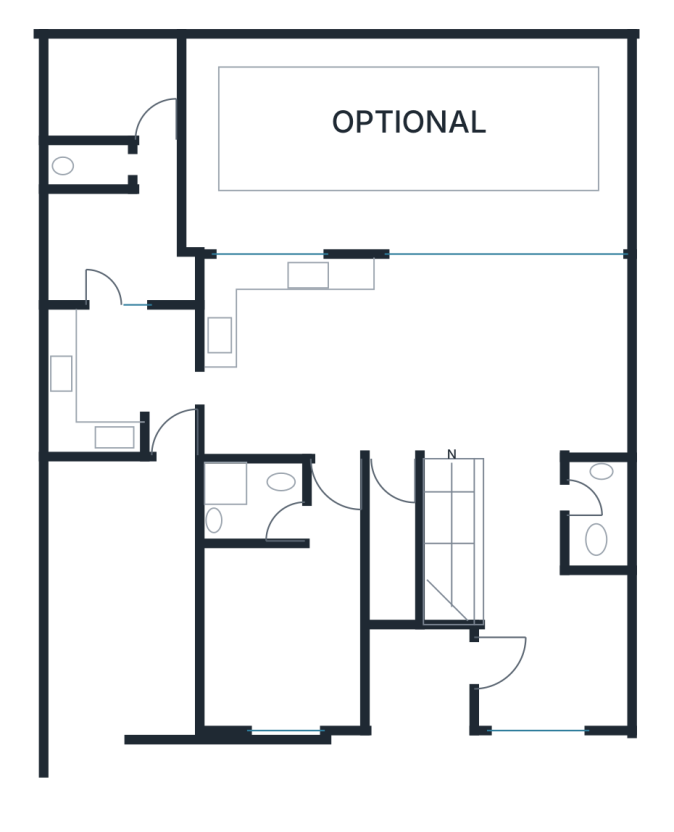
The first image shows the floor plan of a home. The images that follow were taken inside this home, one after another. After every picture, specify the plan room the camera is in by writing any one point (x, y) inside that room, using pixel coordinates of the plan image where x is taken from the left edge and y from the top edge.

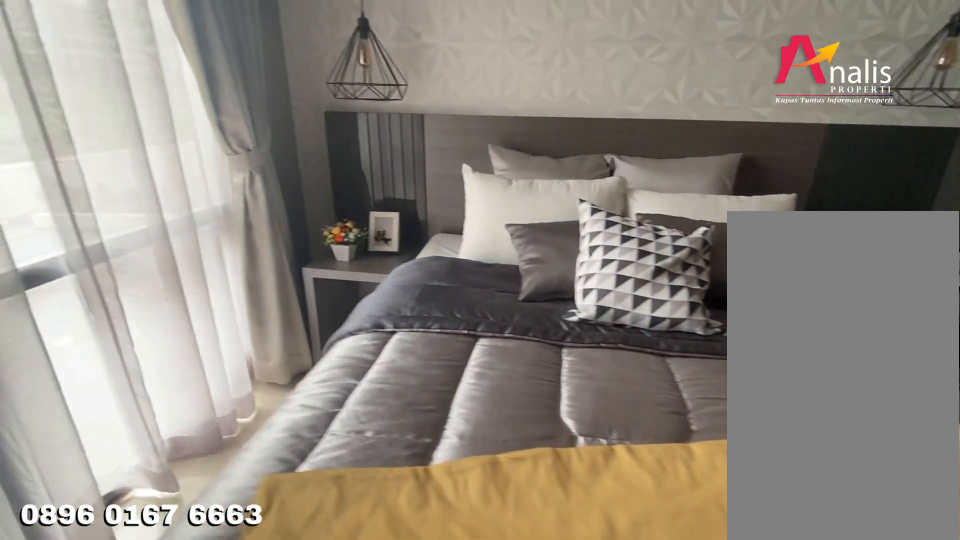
(282, 597)
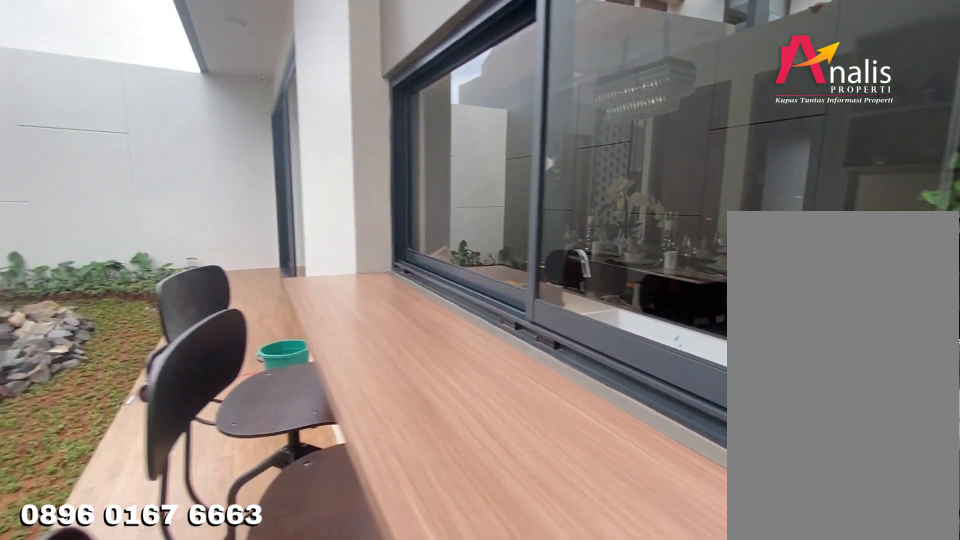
(413, 159)
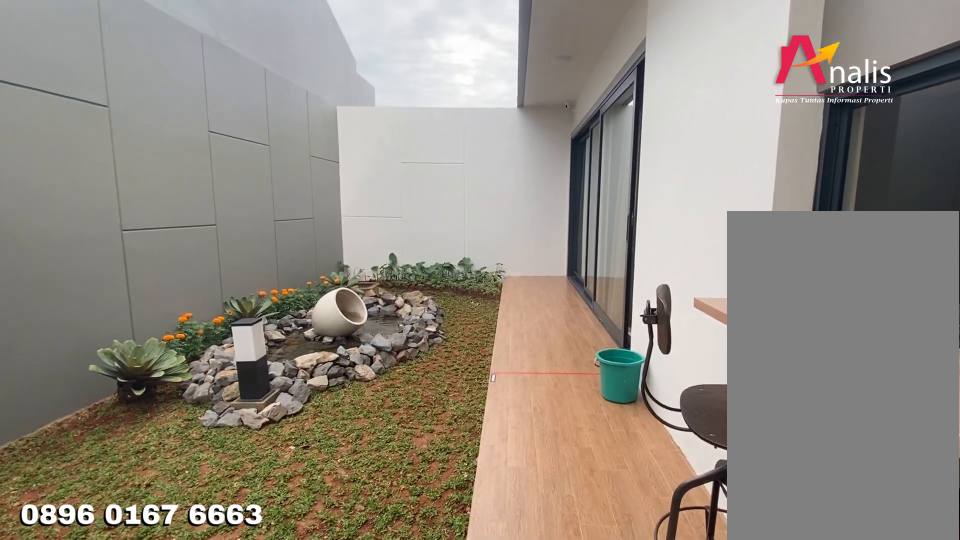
(413, 159)
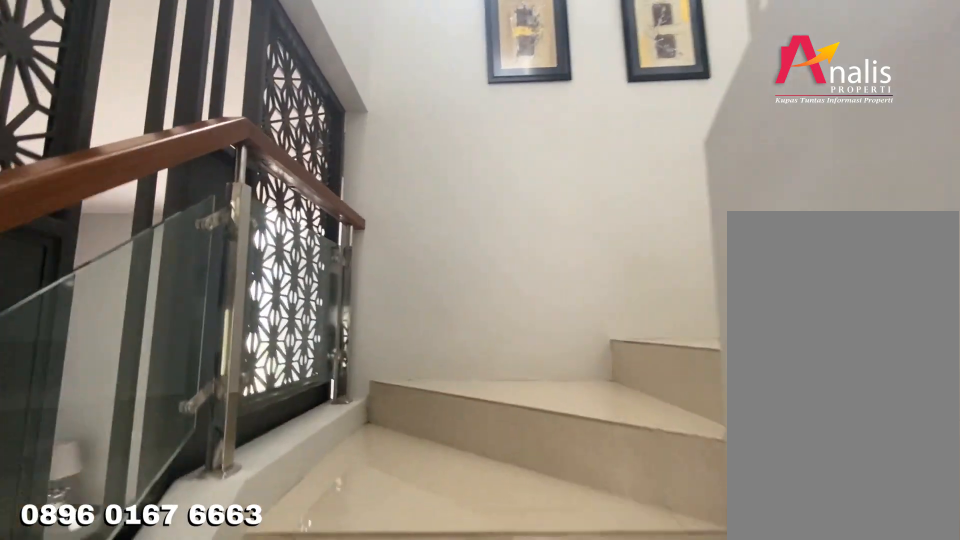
(450, 537)
